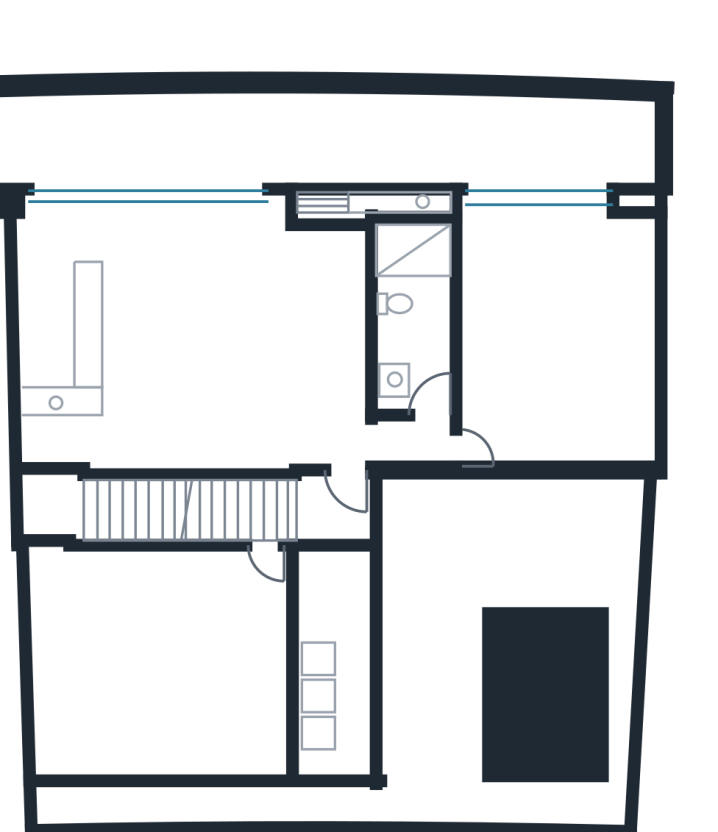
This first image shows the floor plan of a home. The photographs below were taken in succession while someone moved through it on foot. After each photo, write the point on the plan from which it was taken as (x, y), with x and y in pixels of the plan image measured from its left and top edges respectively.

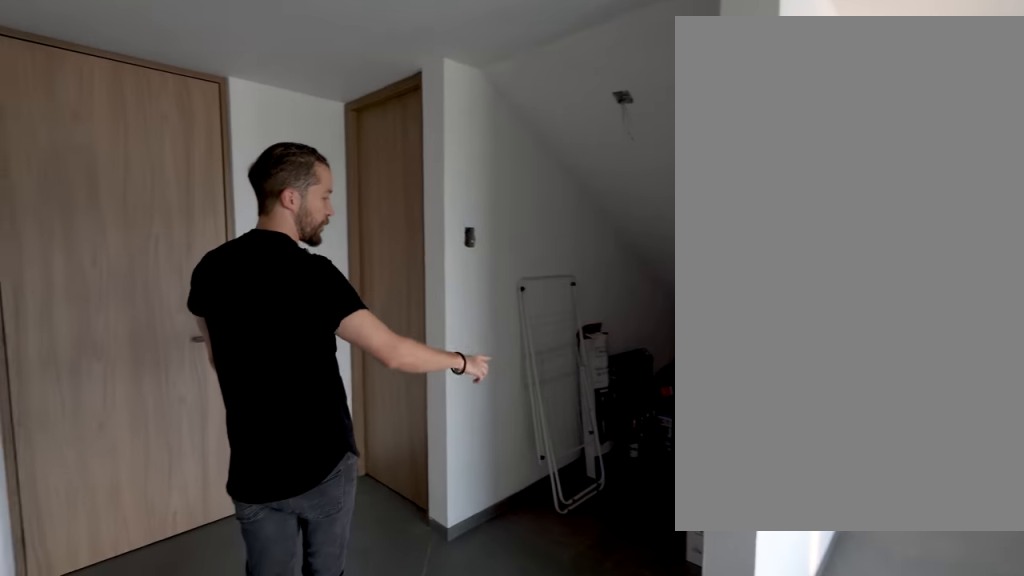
(364, 460)
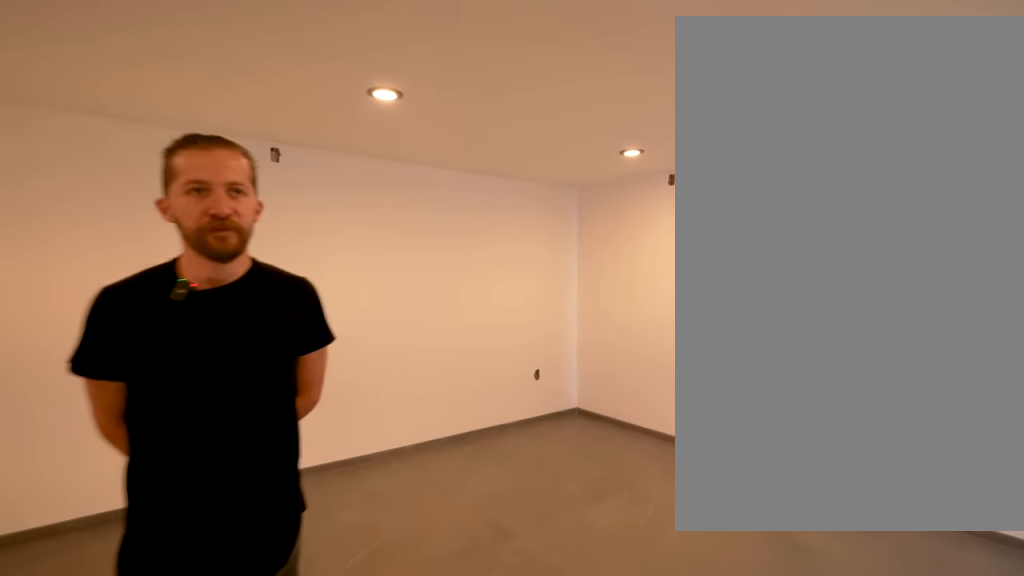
(259, 552)
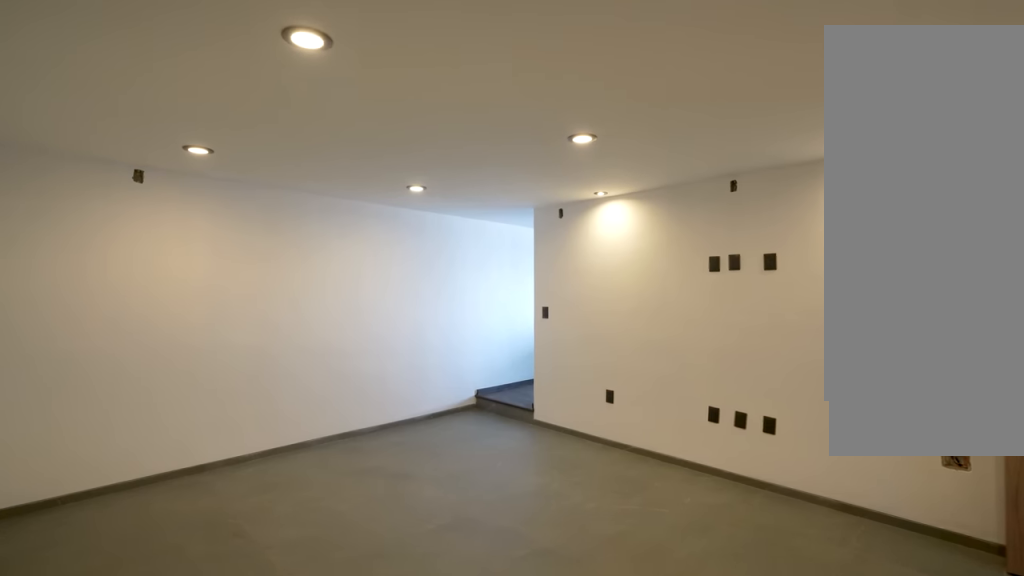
(244, 747)
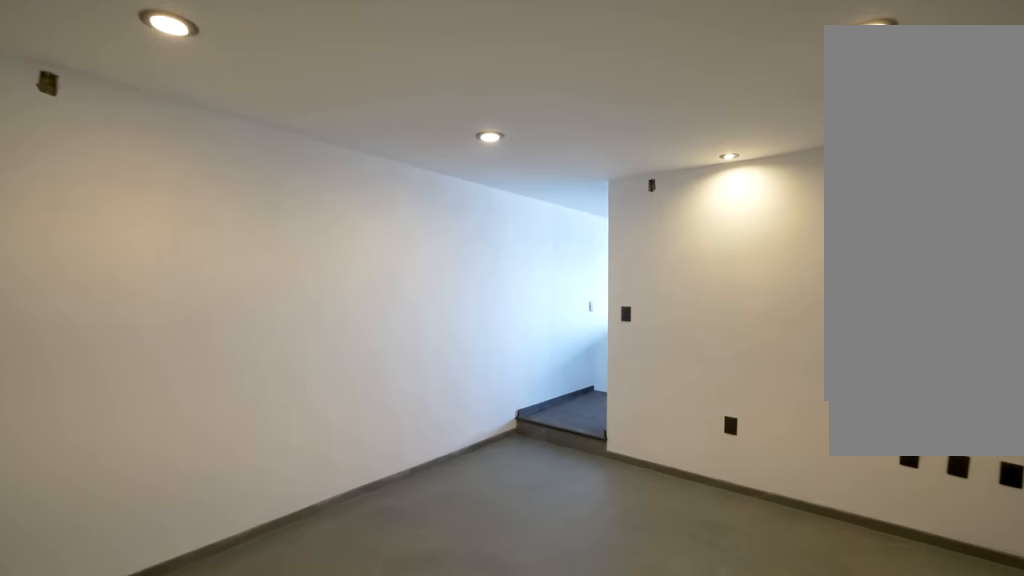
(249, 747)
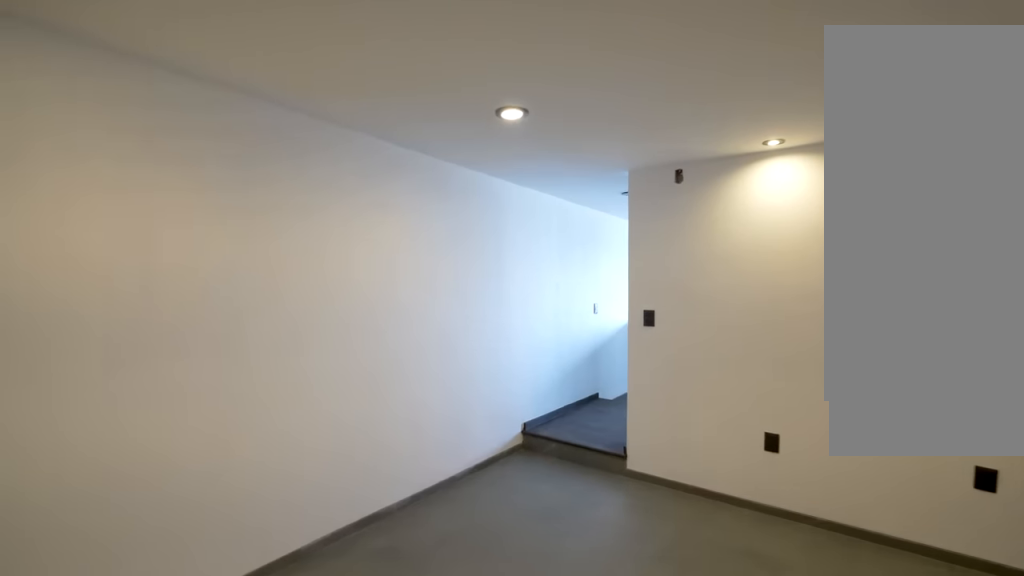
(250, 747)
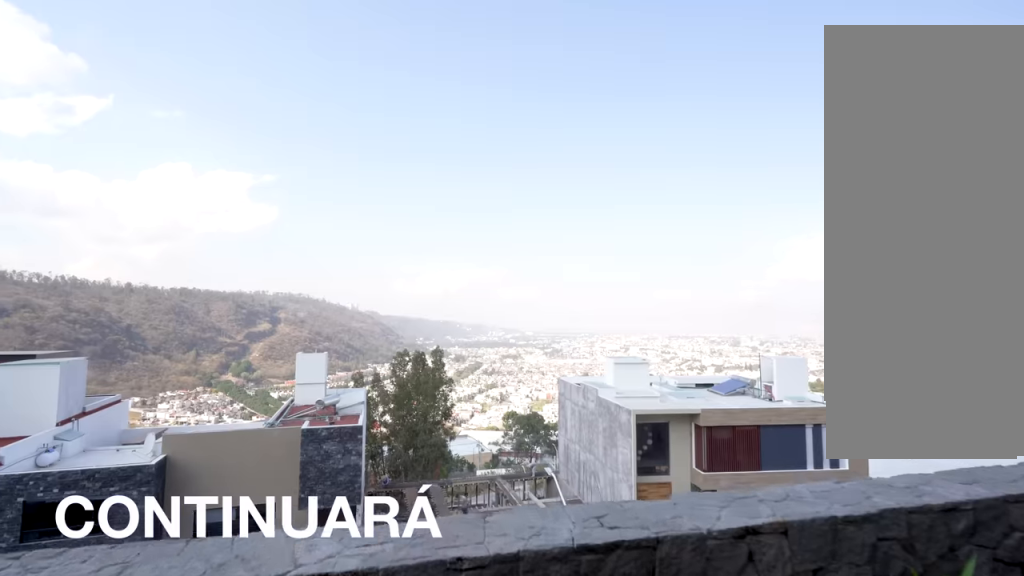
(229, 132)
